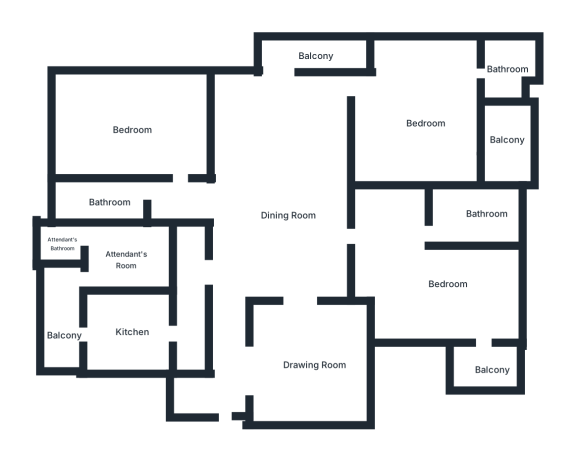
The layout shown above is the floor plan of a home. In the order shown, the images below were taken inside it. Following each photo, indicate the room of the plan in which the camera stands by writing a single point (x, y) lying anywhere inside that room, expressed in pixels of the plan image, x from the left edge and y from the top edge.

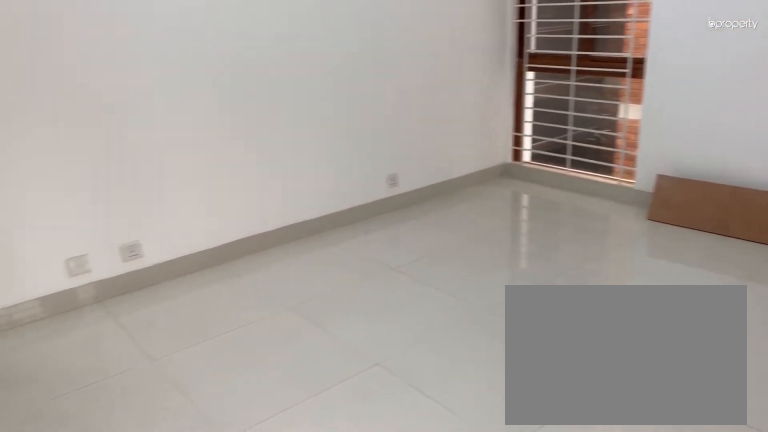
(131, 131)
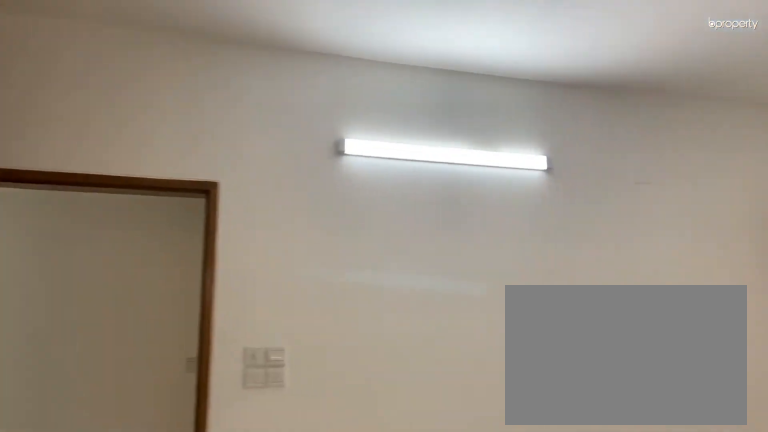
(131, 131)
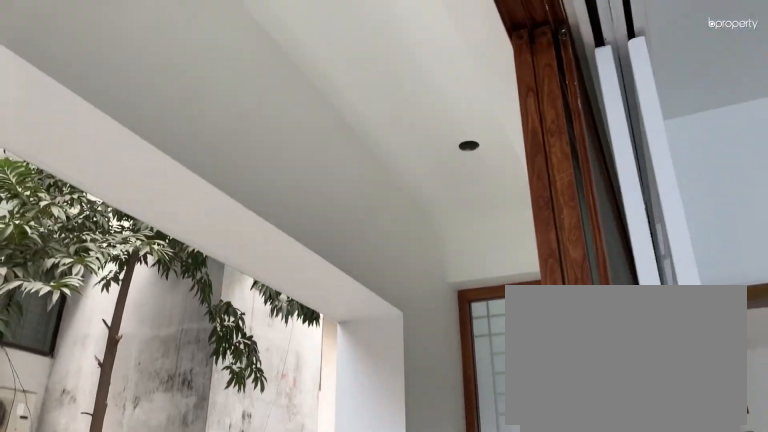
(312, 54)
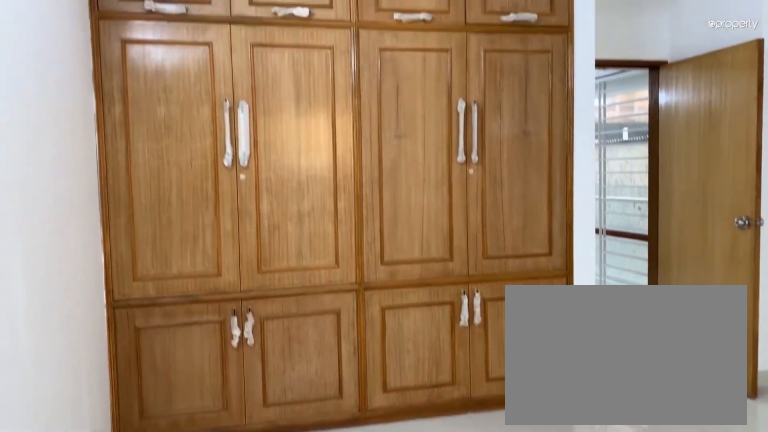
(427, 121)
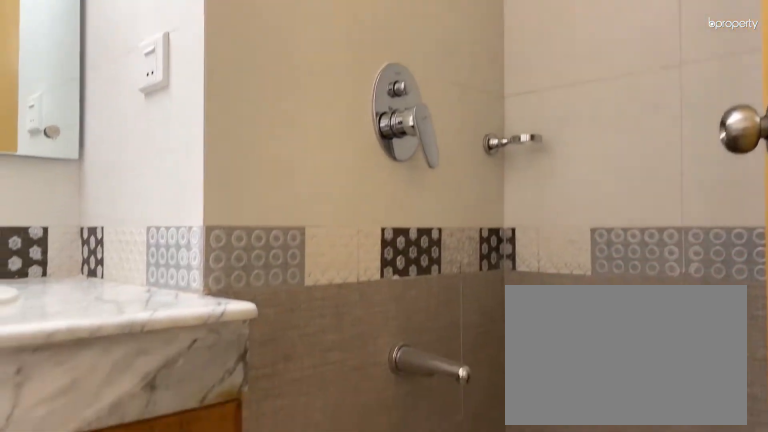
(509, 72)
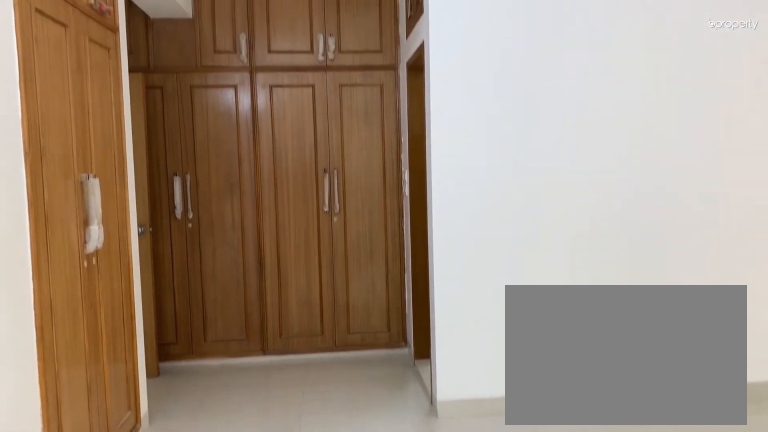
(448, 282)
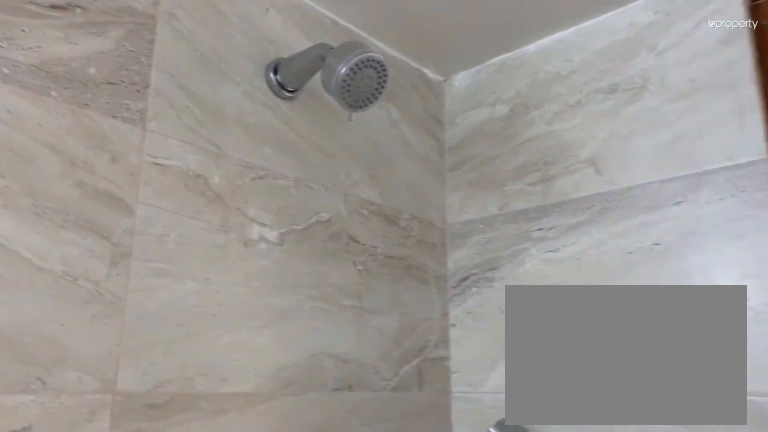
(485, 215)
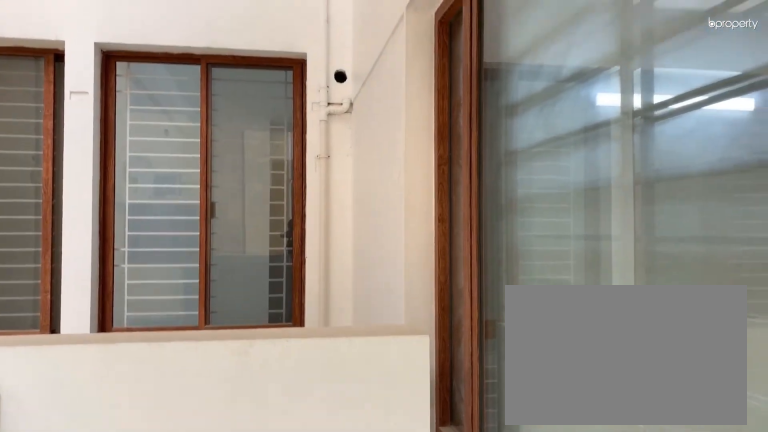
(488, 366)
